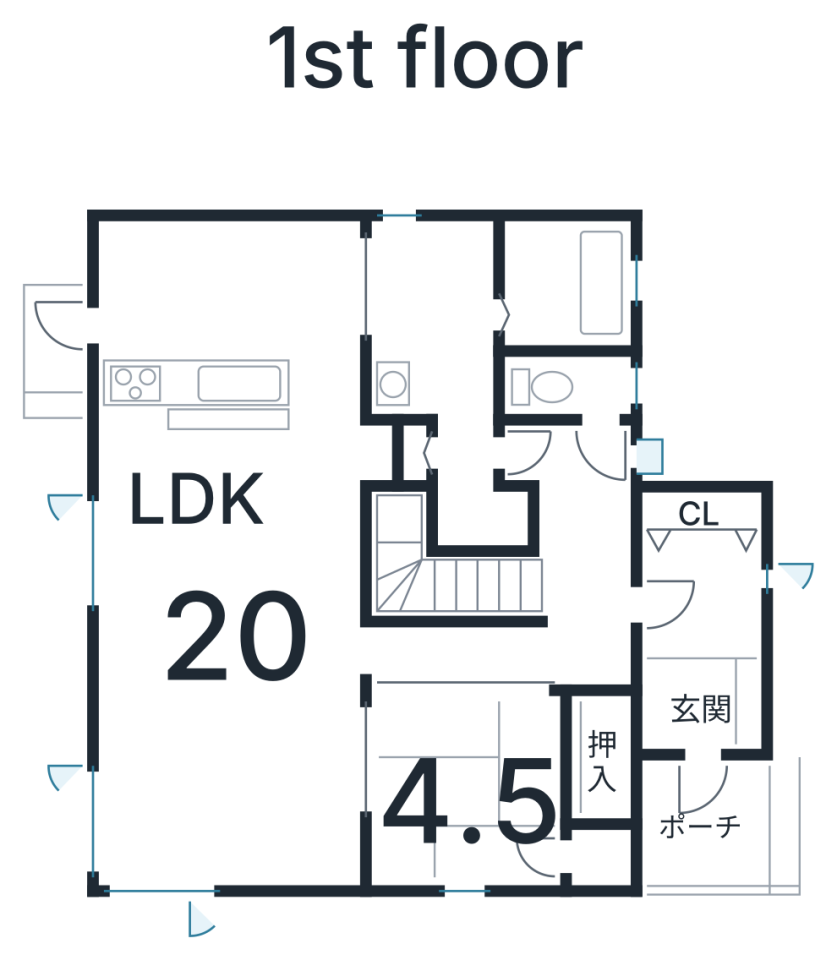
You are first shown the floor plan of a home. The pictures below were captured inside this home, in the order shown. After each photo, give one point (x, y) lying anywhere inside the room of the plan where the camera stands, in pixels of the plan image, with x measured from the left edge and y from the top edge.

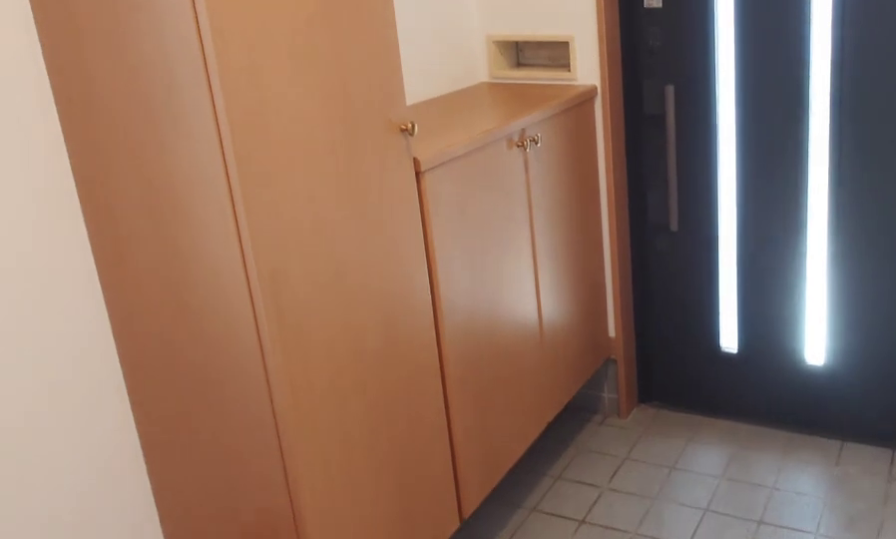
(709, 717)
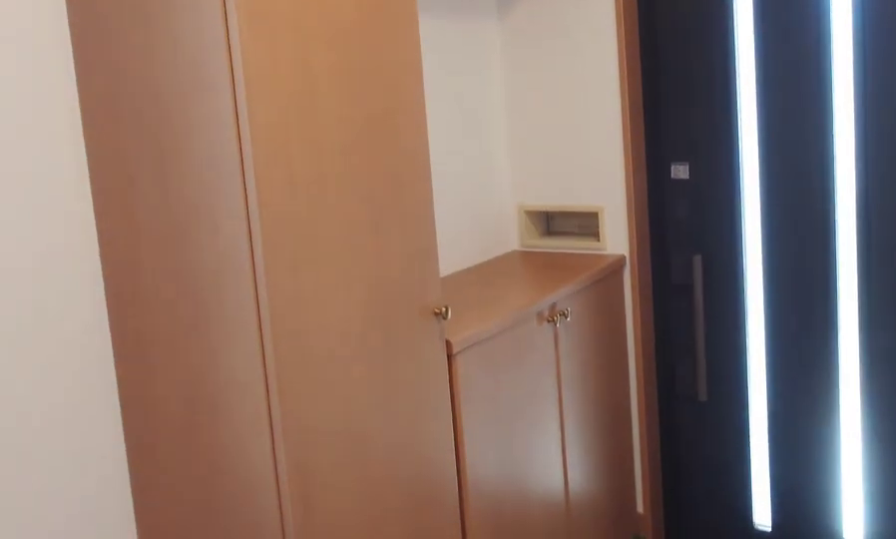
(709, 717)
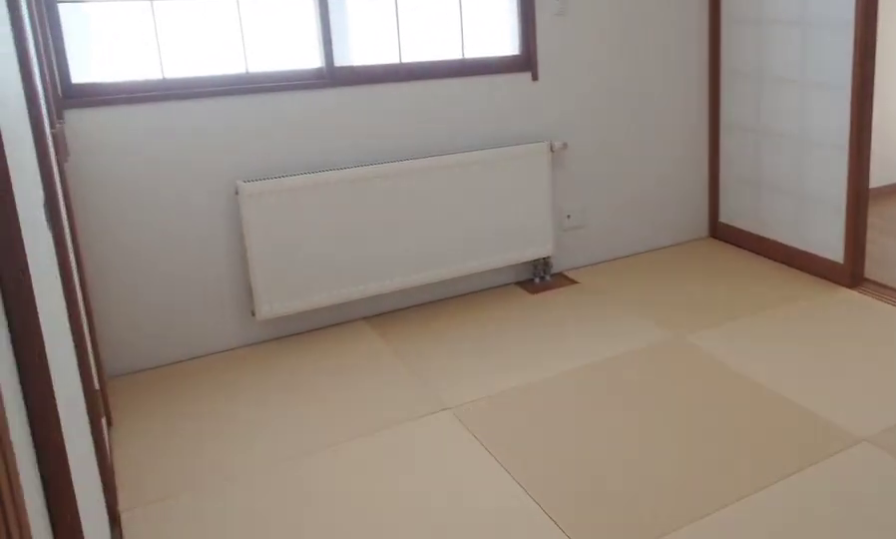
(470, 831)
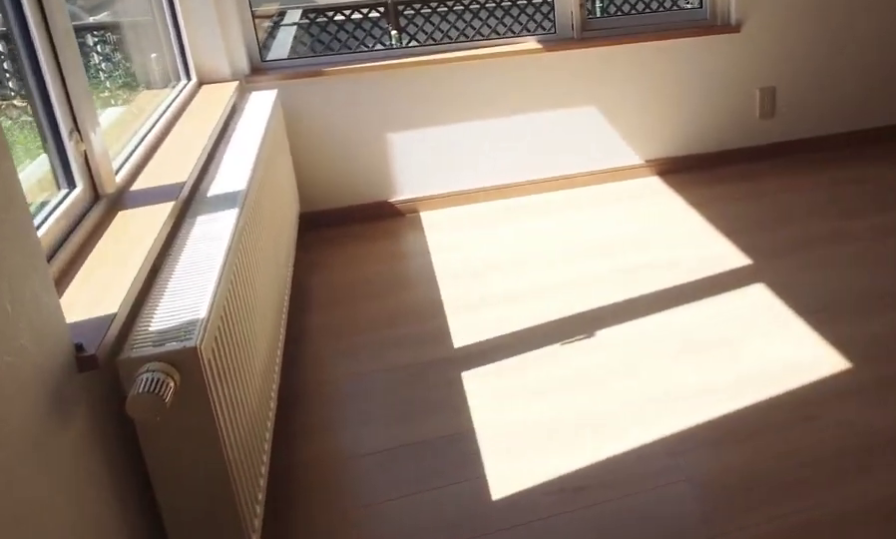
(236, 697)
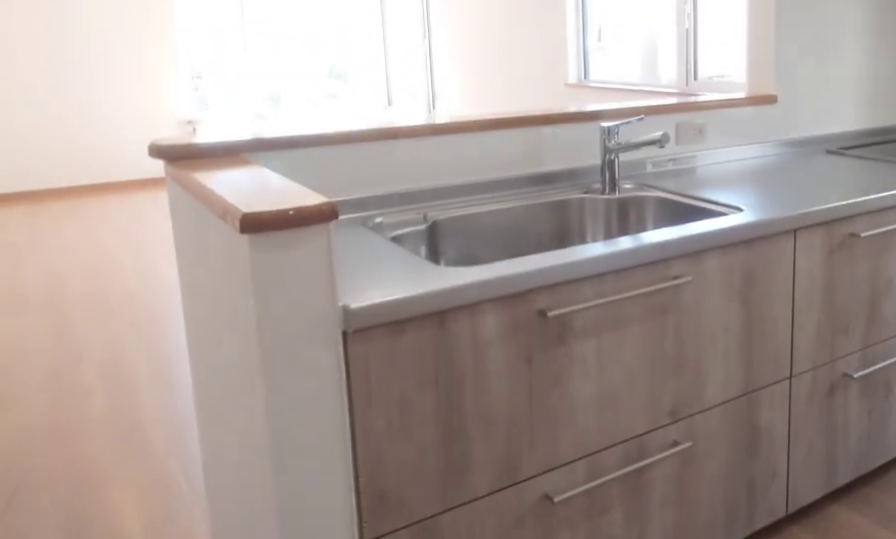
(237, 347)
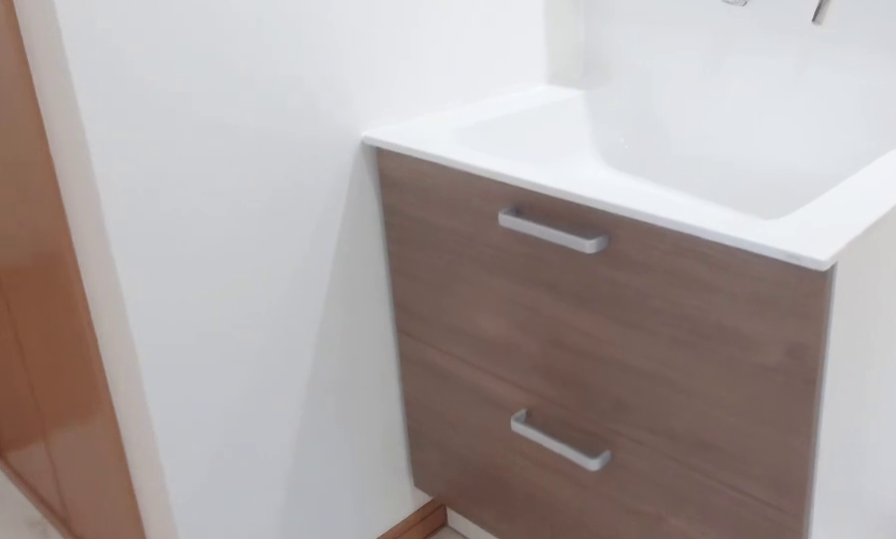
(430, 322)
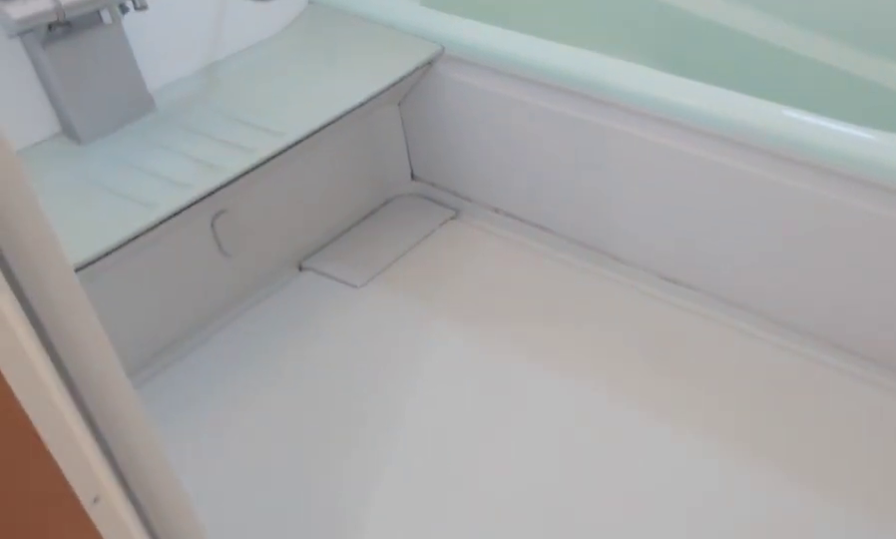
(562, 307)
